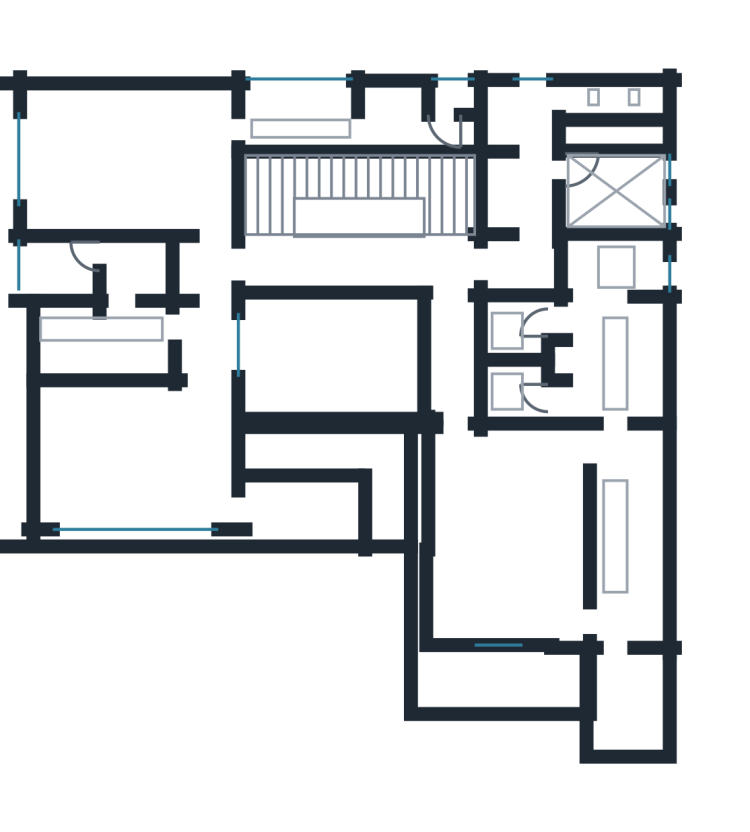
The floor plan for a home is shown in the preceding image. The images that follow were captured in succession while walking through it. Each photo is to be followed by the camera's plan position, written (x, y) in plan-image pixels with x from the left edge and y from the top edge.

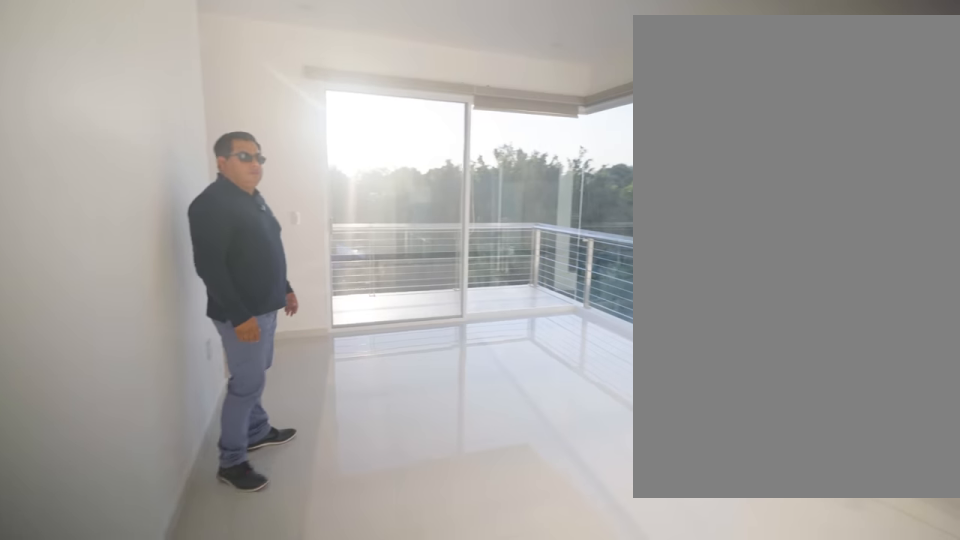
(549, 466)
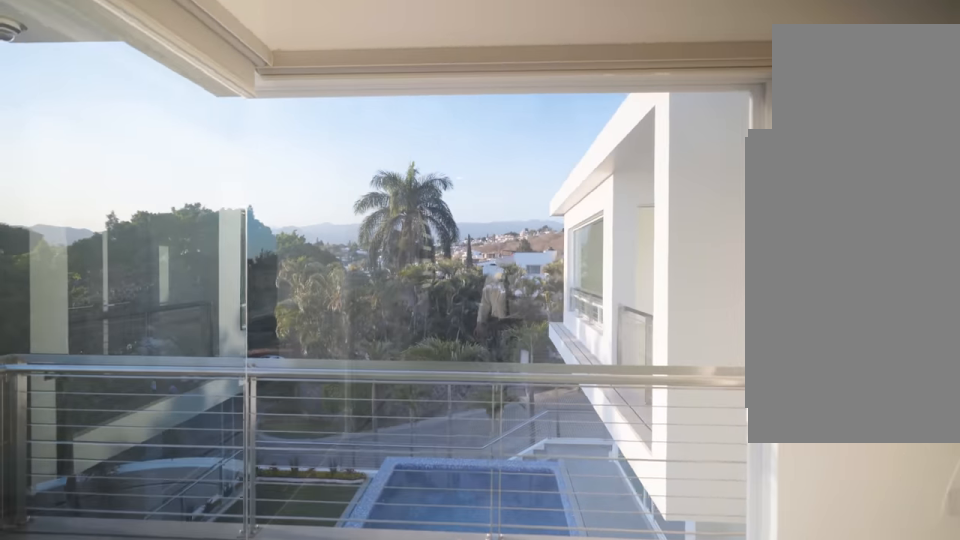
(477, 594)
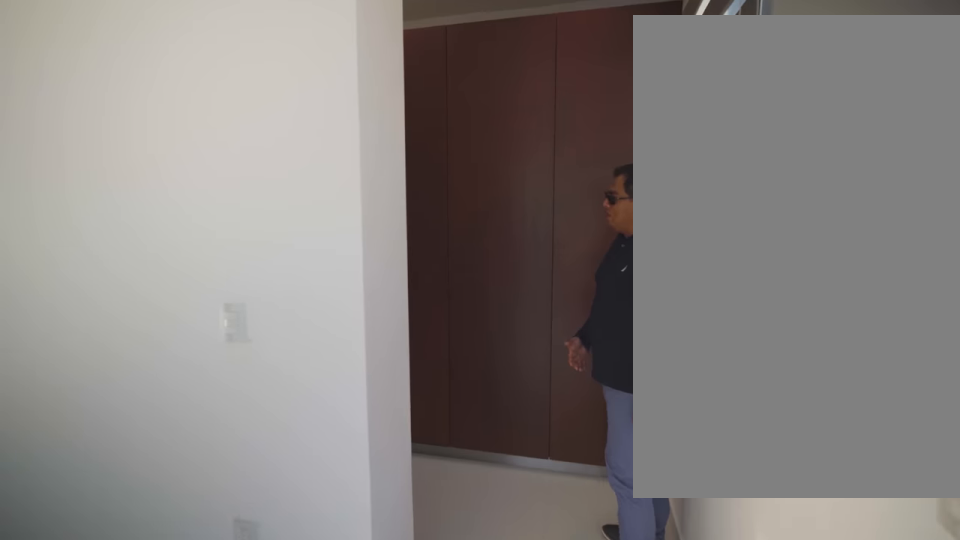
(549, 616)
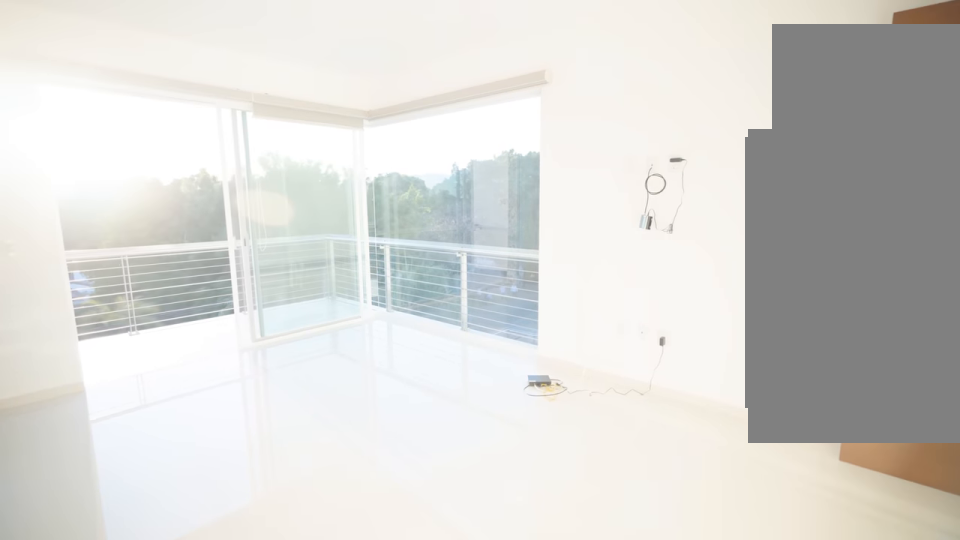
(567, 455)
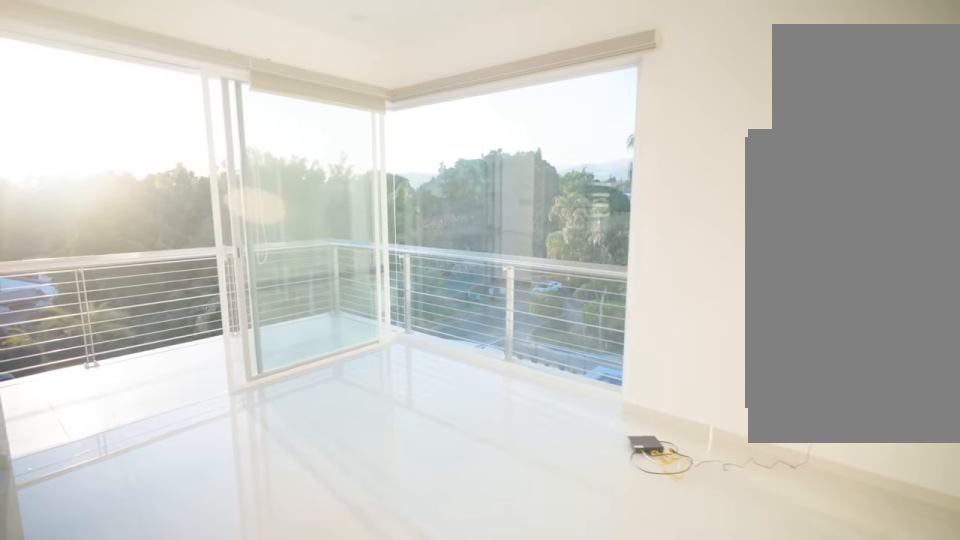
(538, 498)
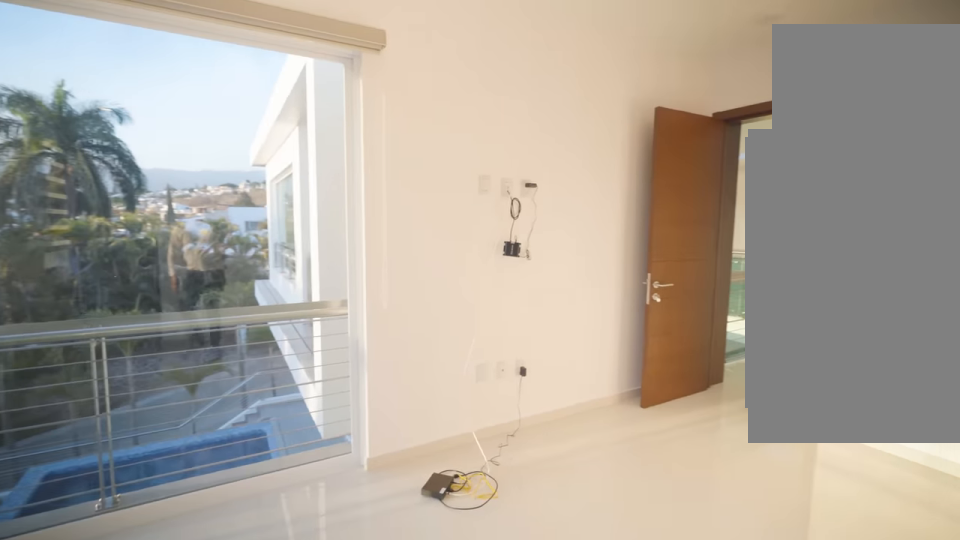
(534, 599)
